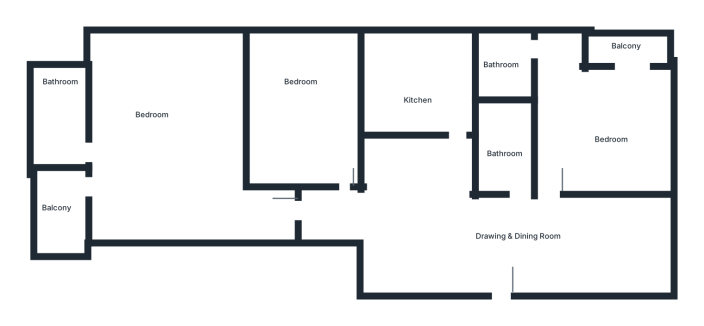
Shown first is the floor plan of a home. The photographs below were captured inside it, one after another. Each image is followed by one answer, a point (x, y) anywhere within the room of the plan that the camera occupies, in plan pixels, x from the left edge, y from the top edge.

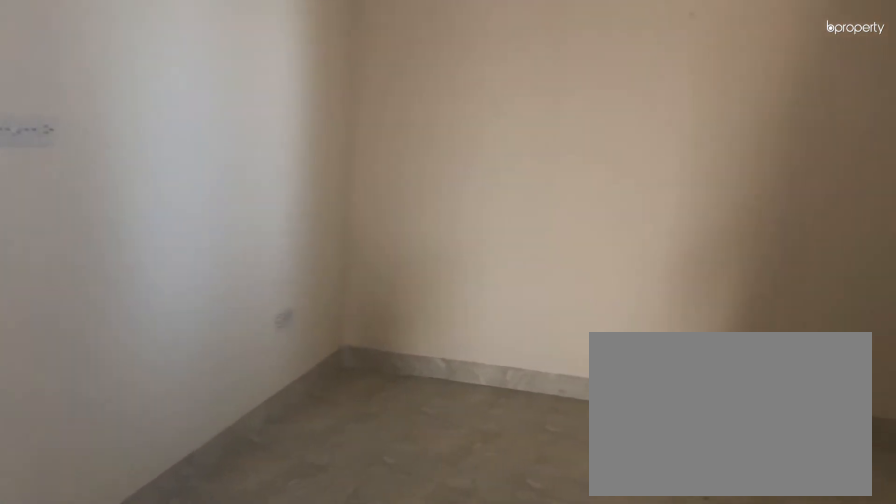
(499, 240)
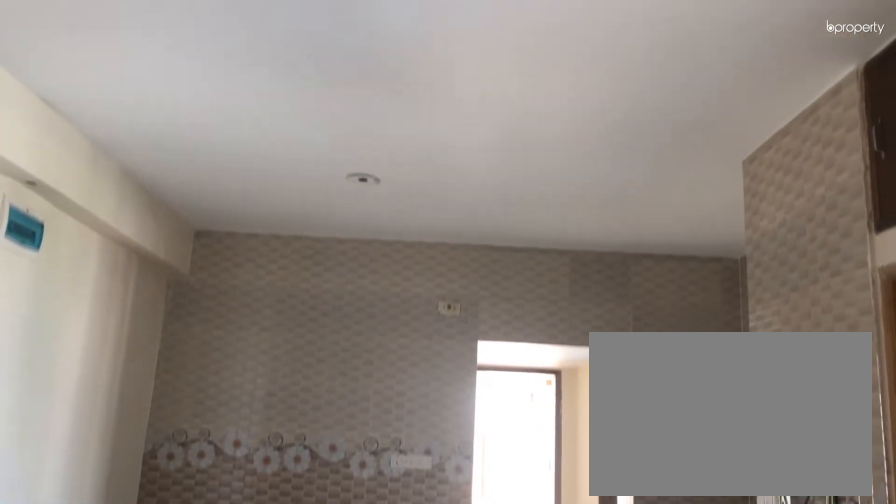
(499, 240)
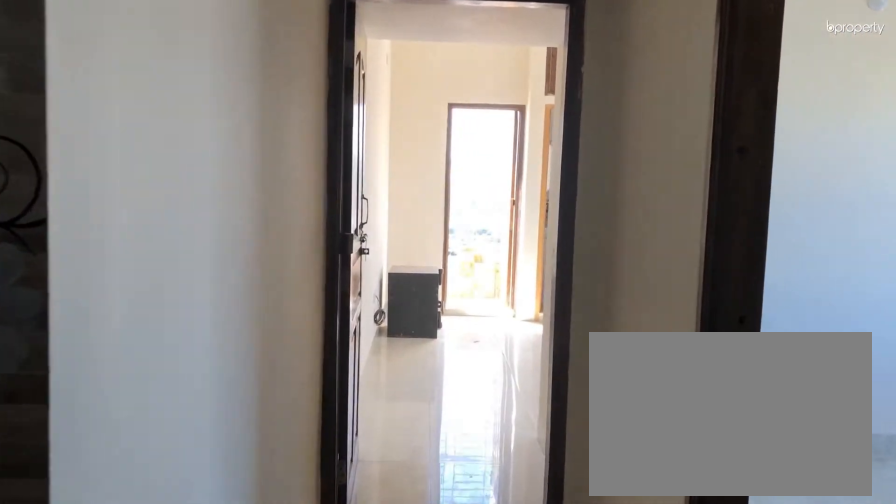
(336, 216)
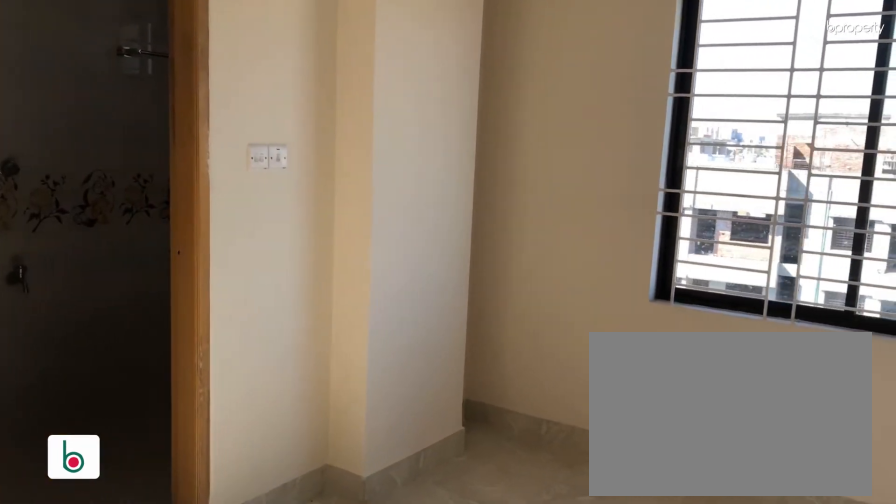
(164, 146)
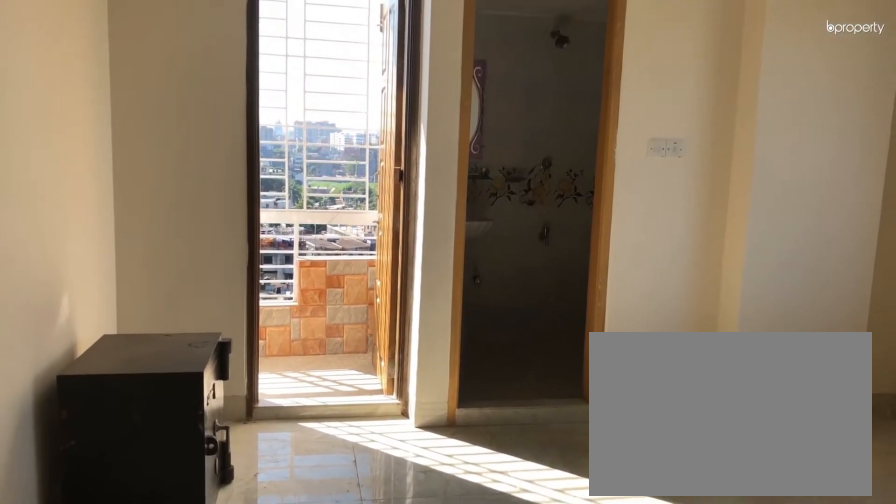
(164, 146)
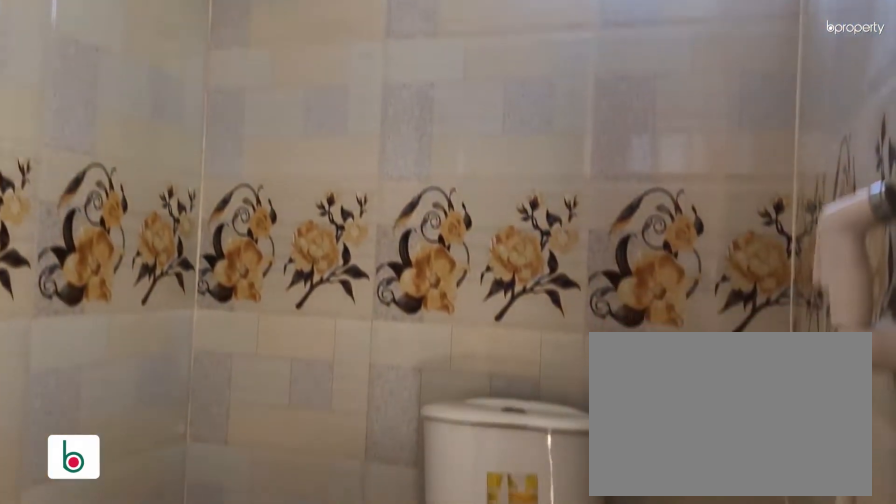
(57, 117)
